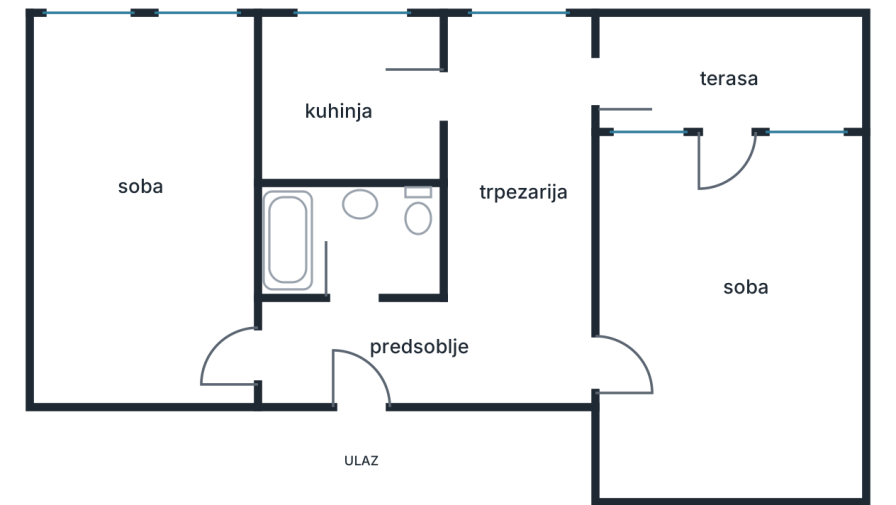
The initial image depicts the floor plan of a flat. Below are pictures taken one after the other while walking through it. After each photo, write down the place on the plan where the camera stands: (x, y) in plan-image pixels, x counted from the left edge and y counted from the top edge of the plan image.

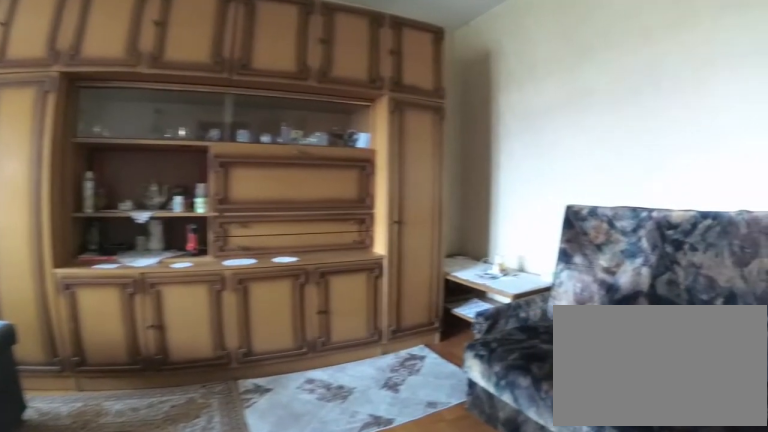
(645, 358)
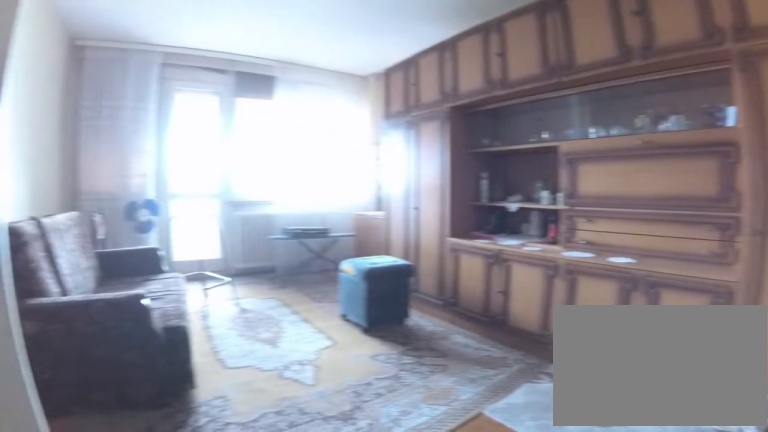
(705, 466)
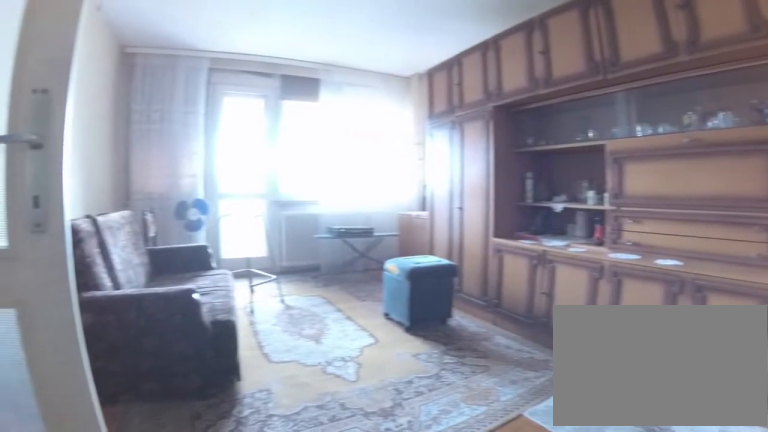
(712, 471)
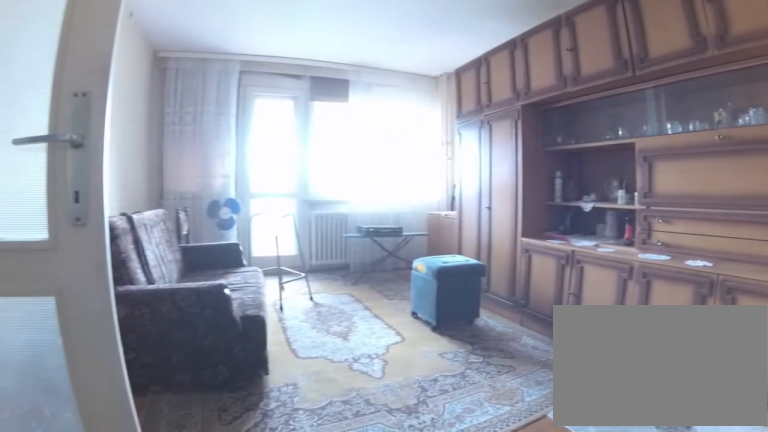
(720, 474)
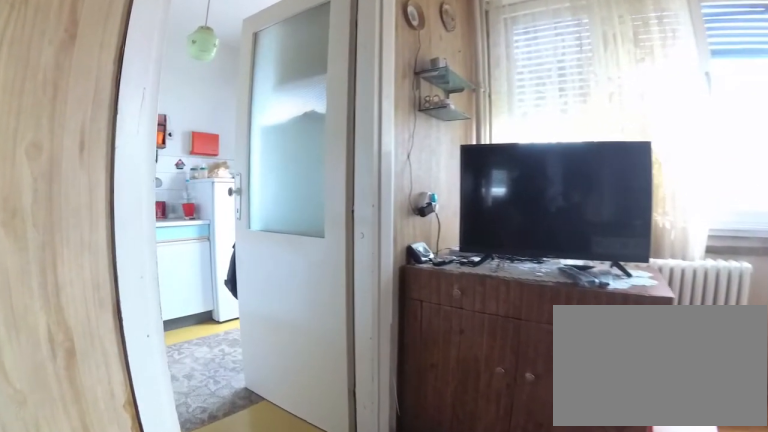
(520, 159)
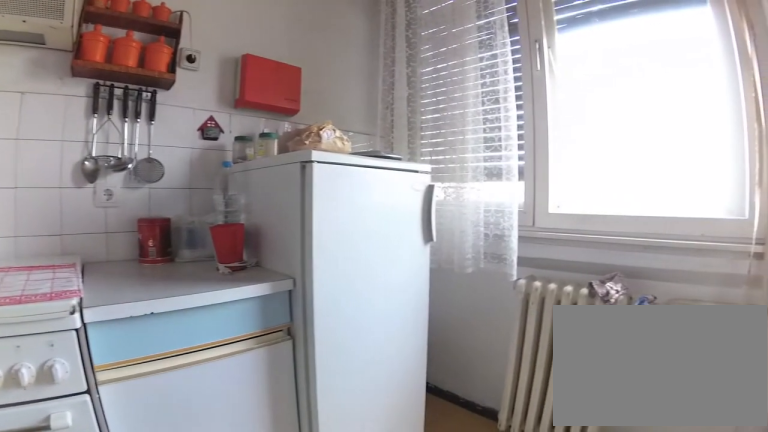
(341, 125)
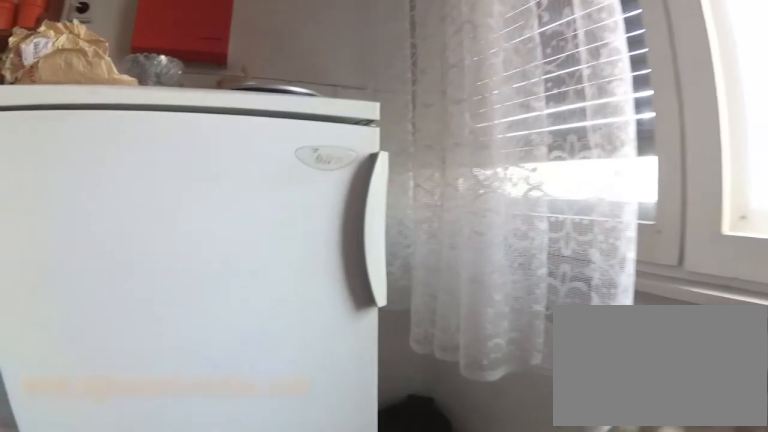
(339, 90)
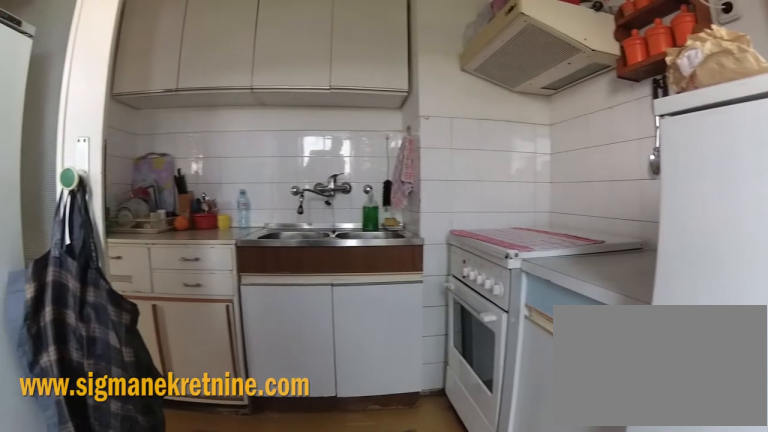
(340, 38)
